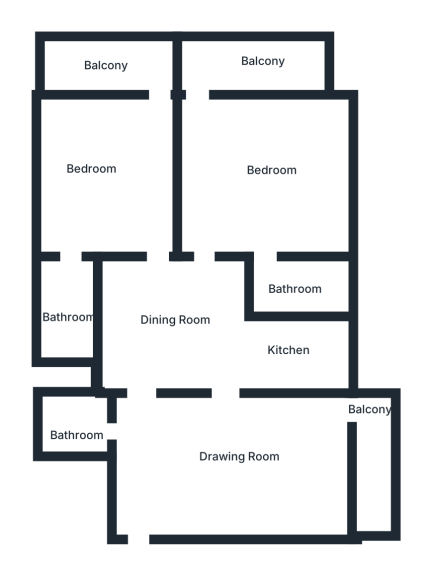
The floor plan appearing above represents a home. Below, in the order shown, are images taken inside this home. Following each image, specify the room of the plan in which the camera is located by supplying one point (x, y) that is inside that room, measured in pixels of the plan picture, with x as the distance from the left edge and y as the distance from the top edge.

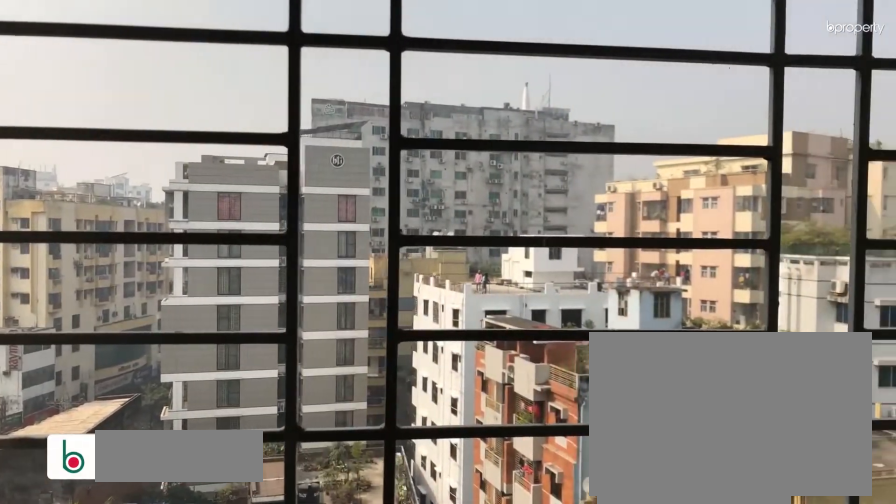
(379, 444)
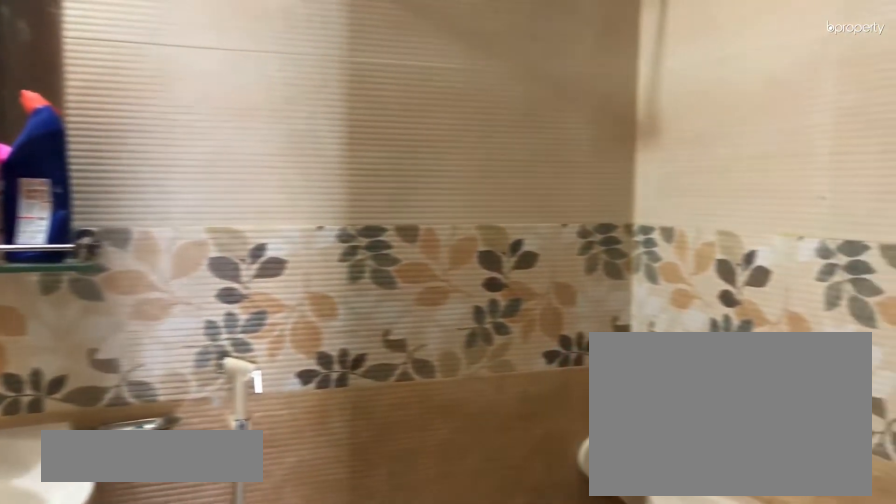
(78, 421)
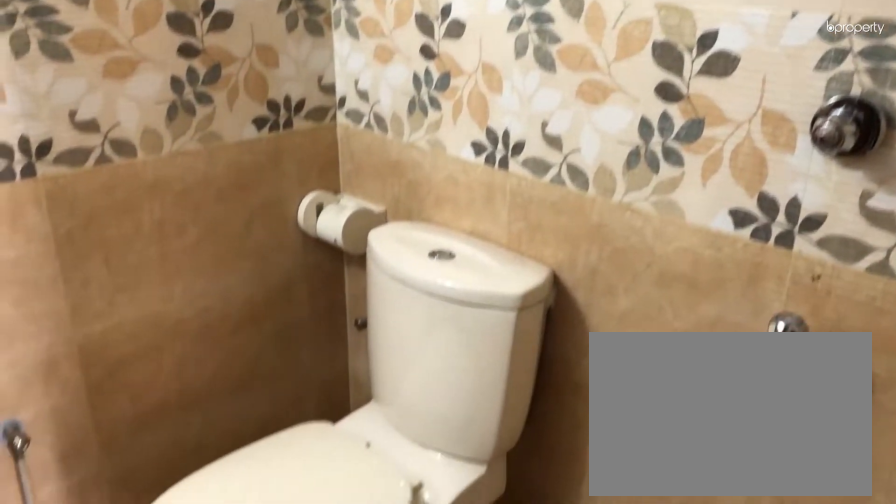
(78, 421)
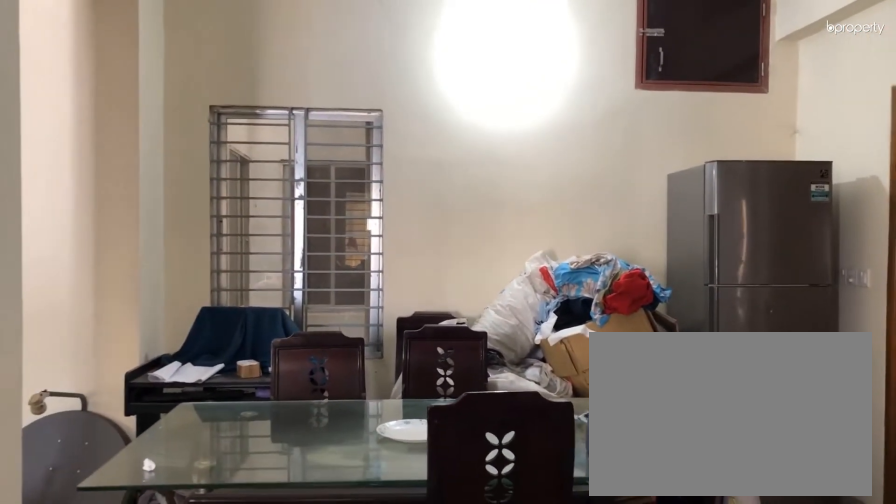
(180, 319)
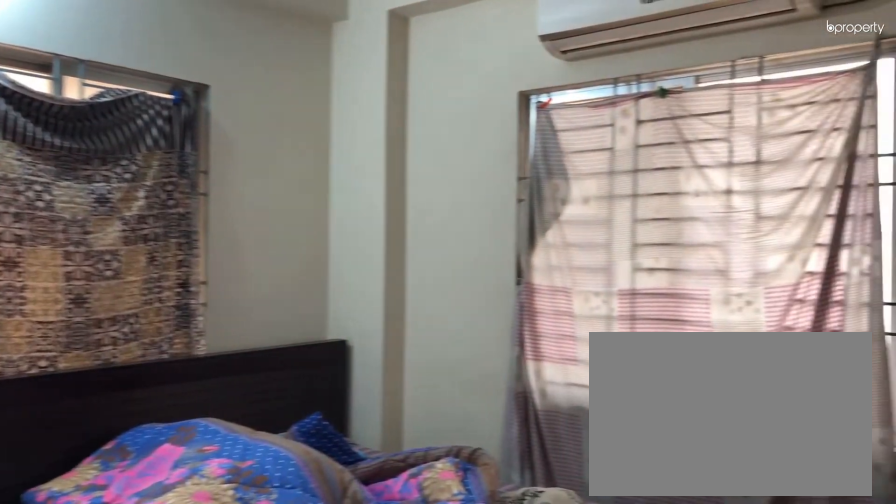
(271, 180)
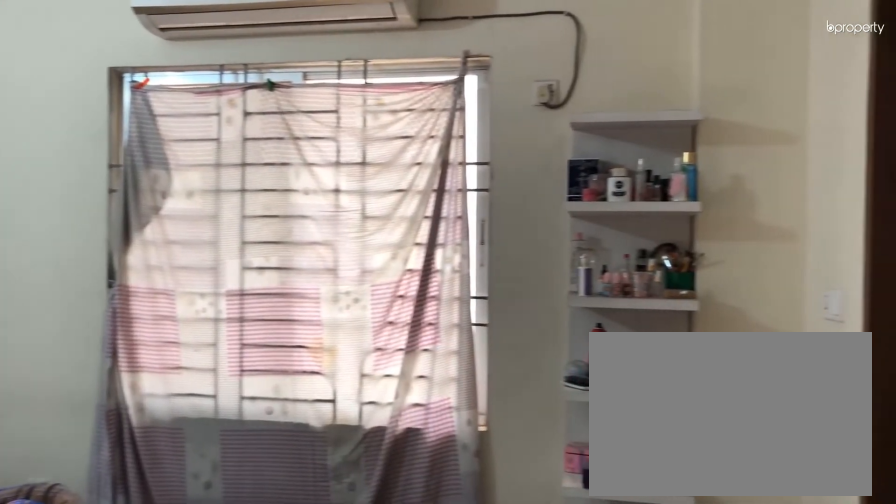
(271, 180)
